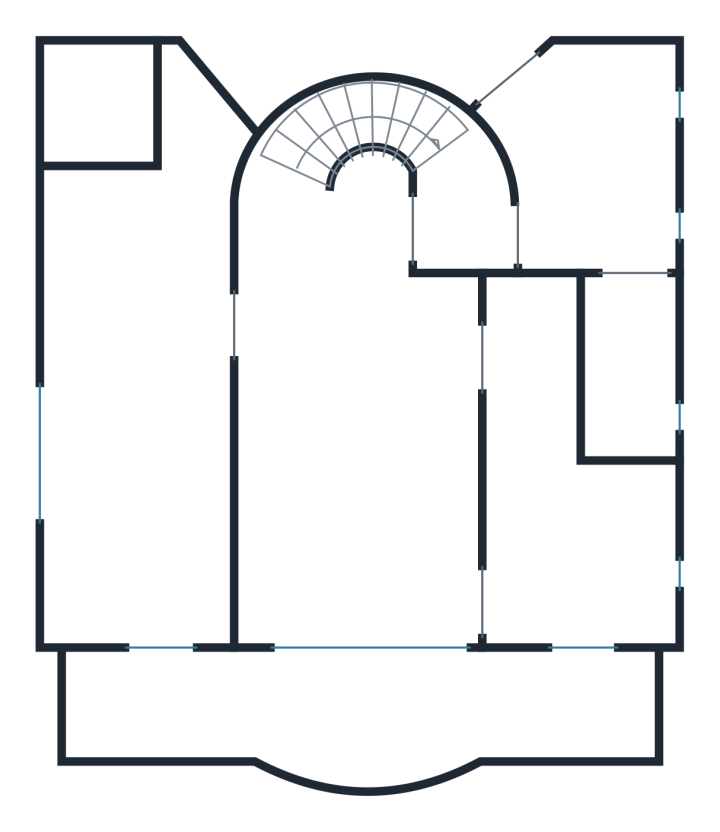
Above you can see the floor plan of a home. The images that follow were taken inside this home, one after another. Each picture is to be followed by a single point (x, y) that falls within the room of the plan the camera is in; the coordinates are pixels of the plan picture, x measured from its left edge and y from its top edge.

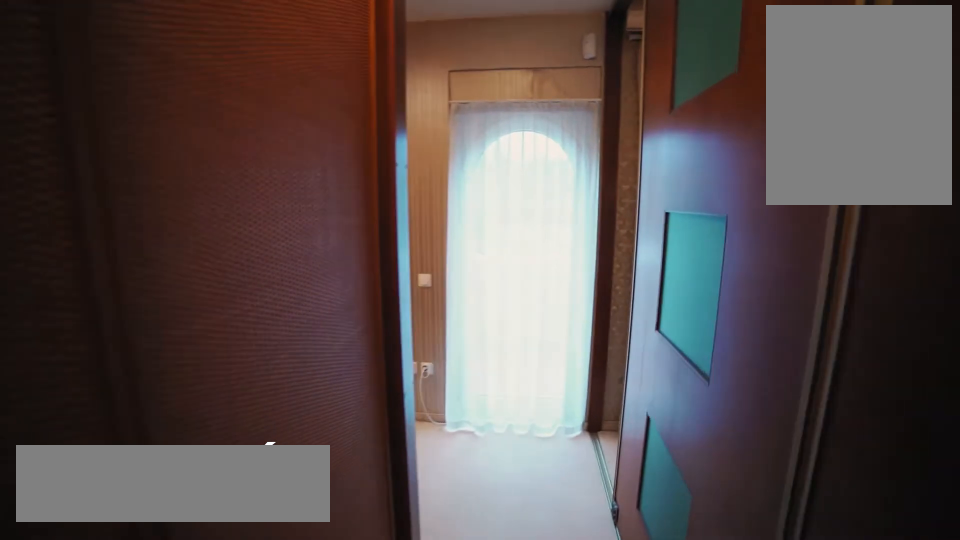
(521, 383)
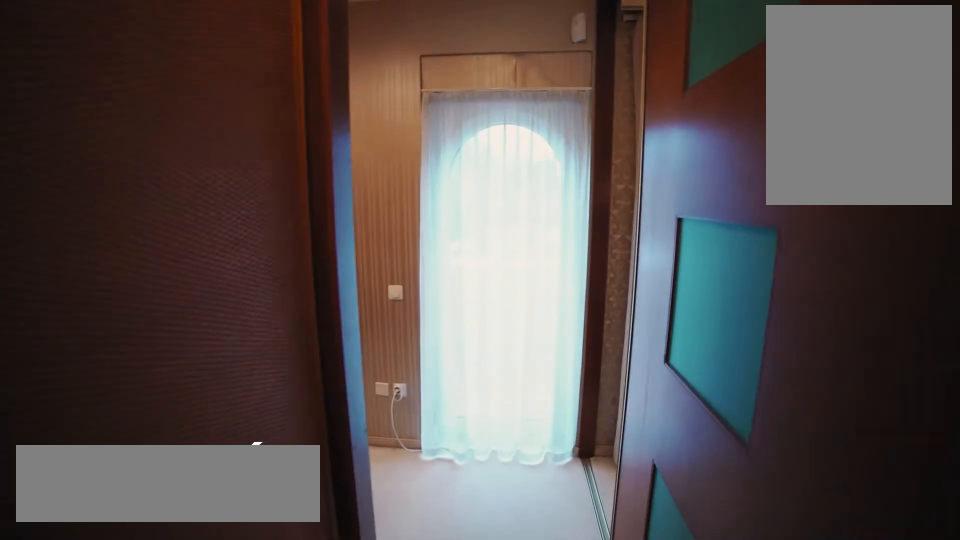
(525, 414)
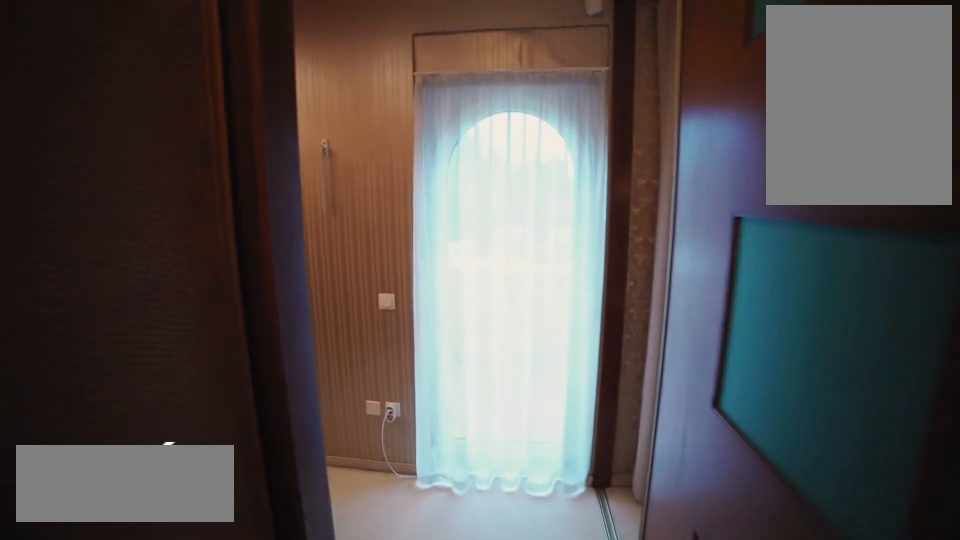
(526, 442)
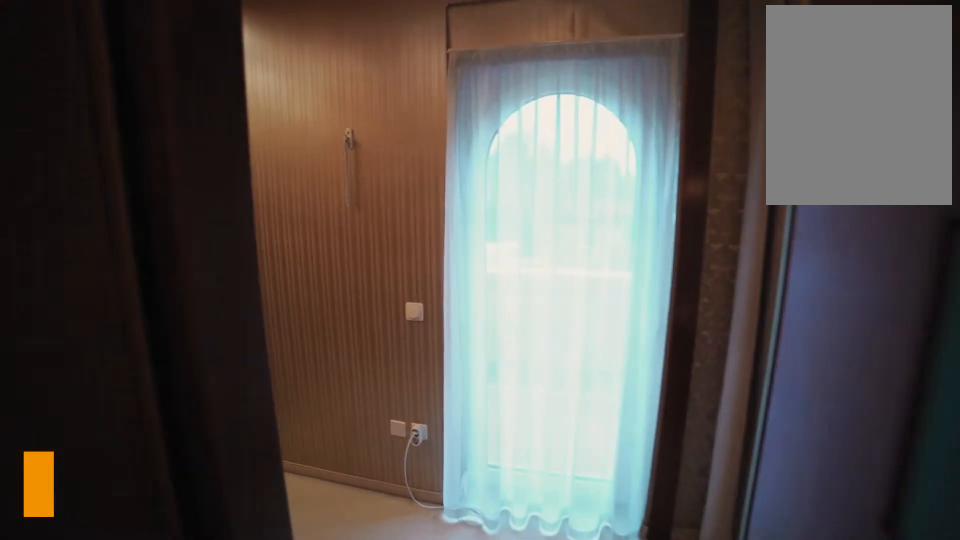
(527, 472)
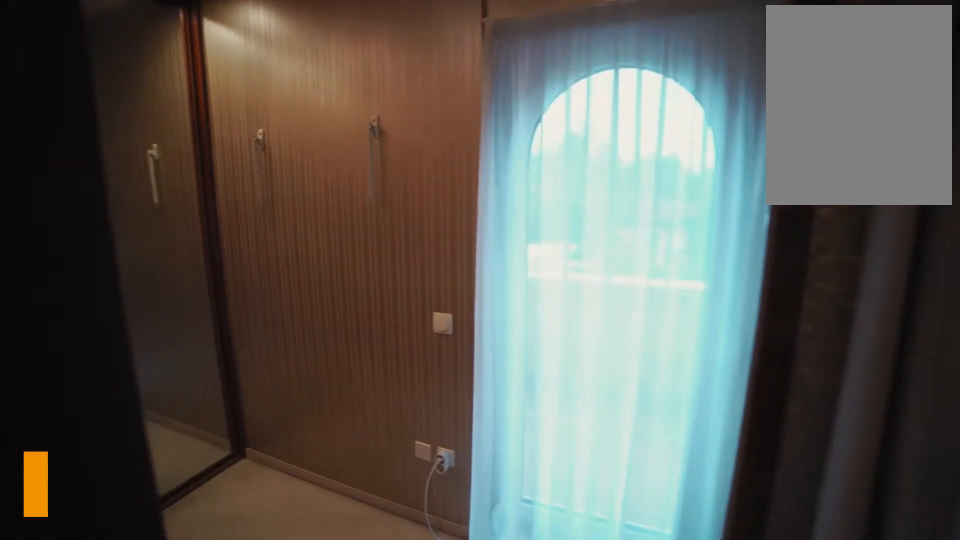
(527, 502)
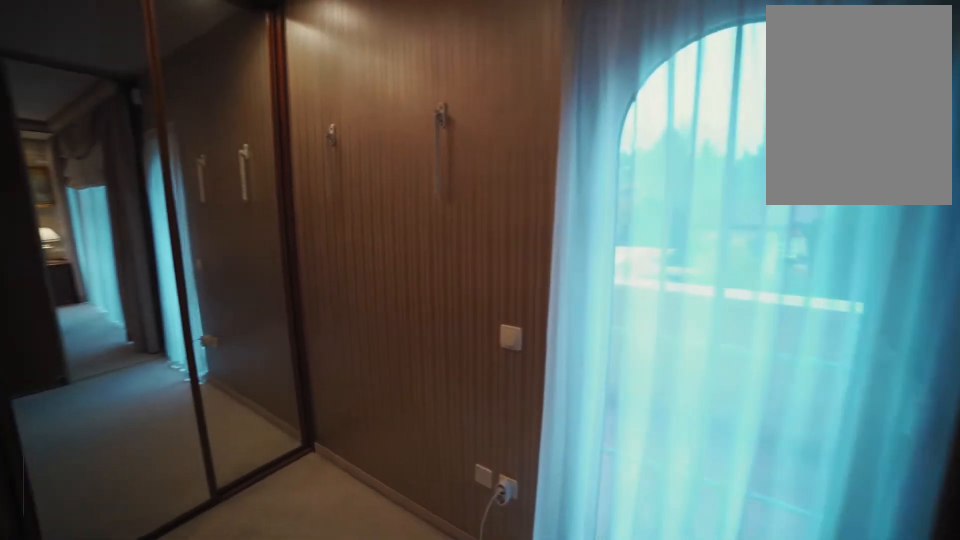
(528, 532)
